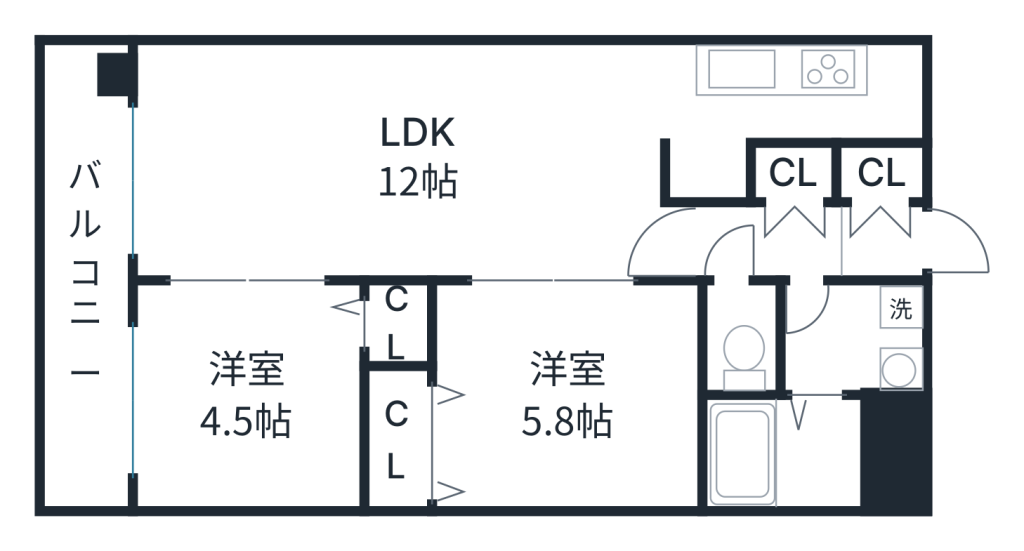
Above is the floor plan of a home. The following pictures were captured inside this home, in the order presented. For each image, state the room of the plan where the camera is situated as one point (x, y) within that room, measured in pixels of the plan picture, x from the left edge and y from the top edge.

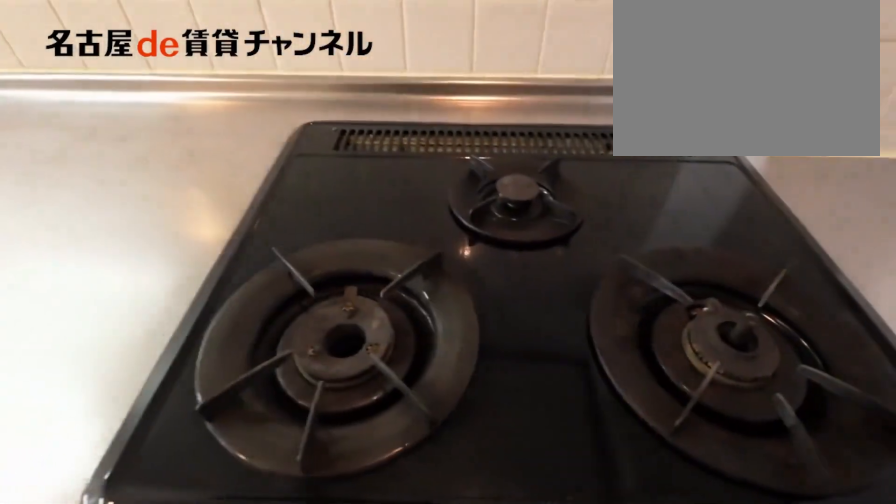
(795, 93)
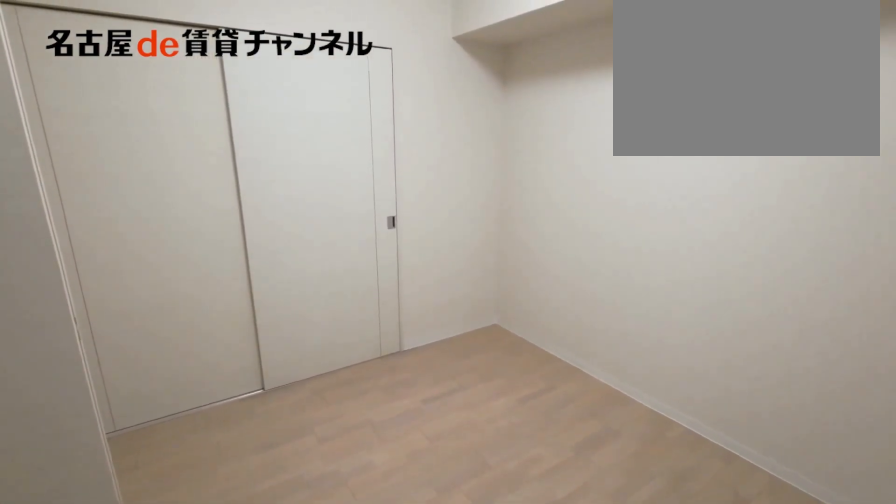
(543, 396)
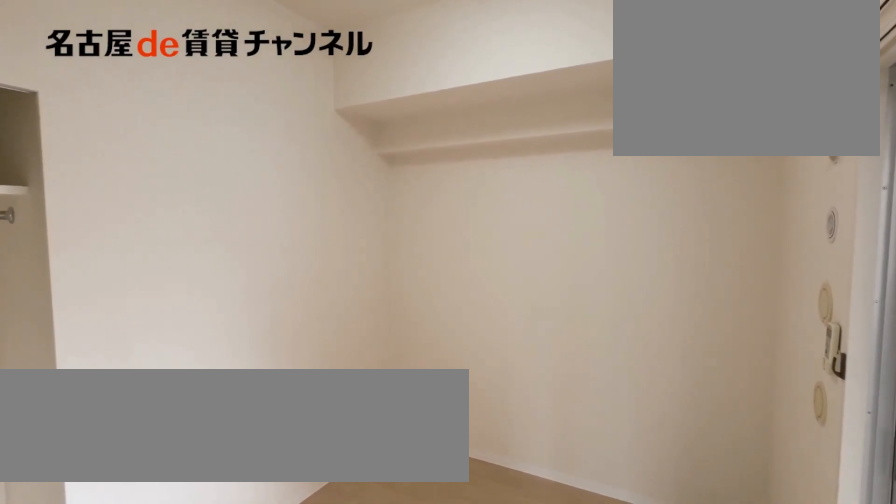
(262, 382)
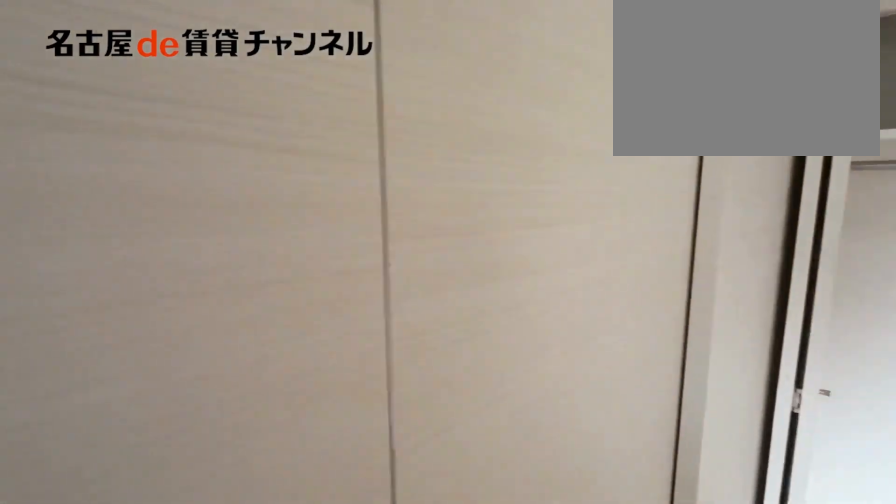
(262, 382)
